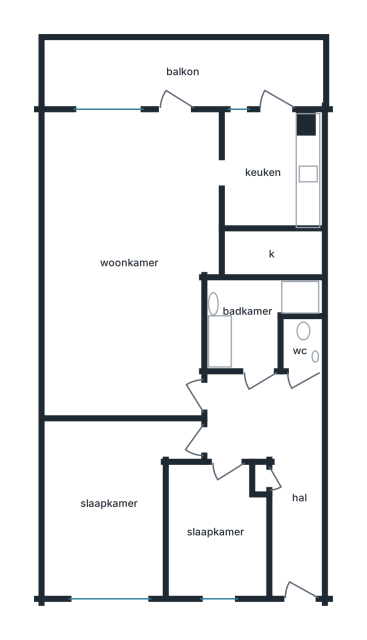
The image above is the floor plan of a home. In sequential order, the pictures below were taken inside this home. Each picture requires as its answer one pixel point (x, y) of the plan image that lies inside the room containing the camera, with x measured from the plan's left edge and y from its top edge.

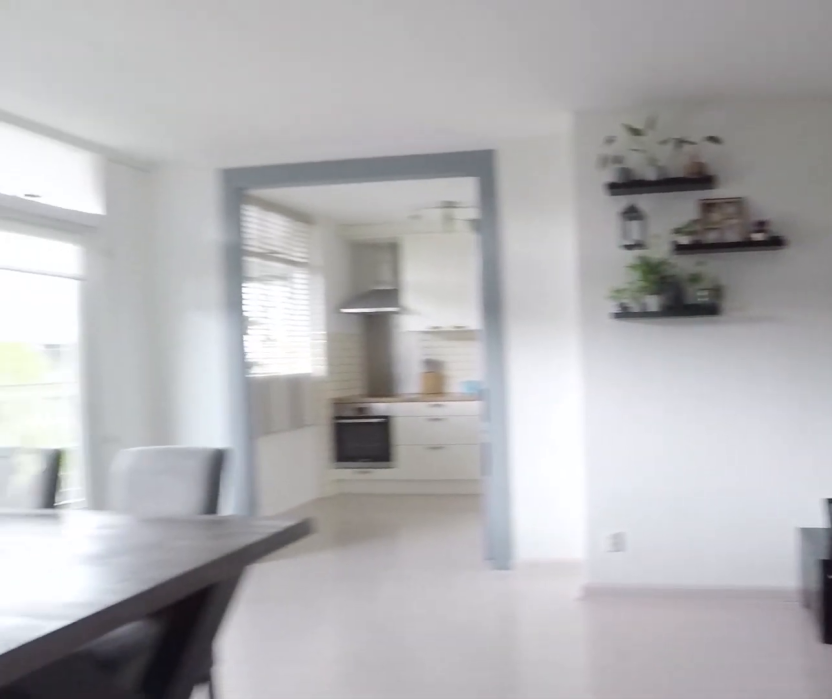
(130, 259)
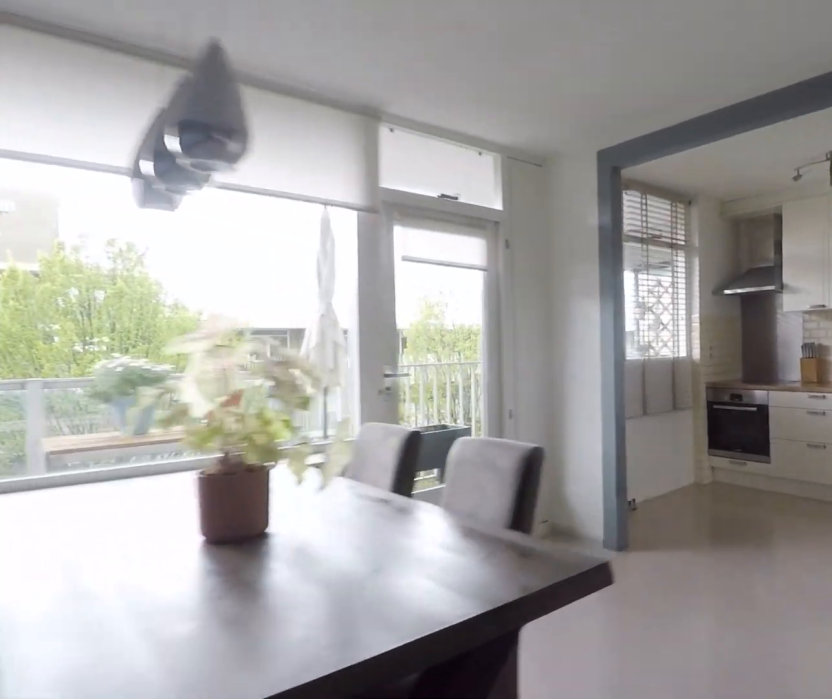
(130, 259)
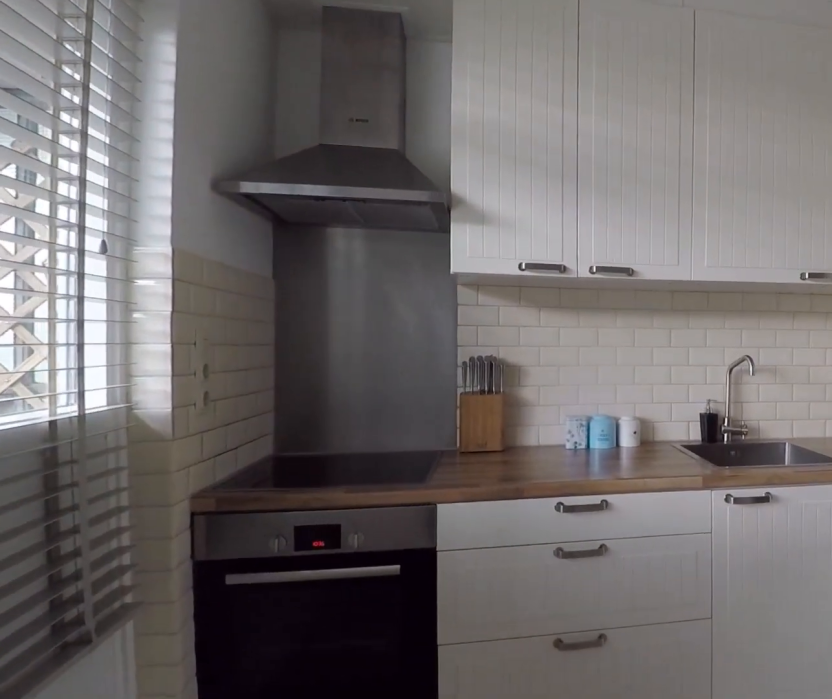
(269, 171)
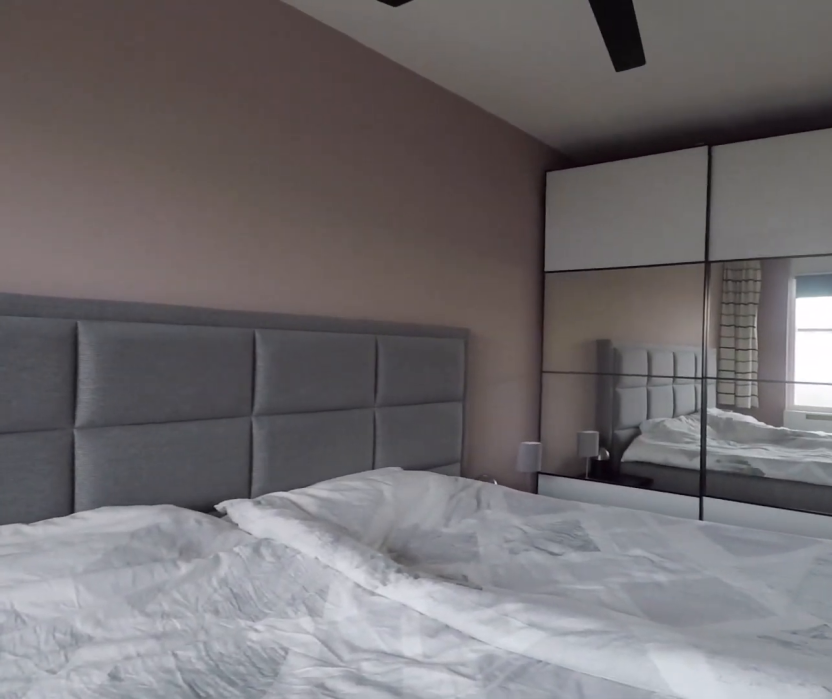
(110, 505)
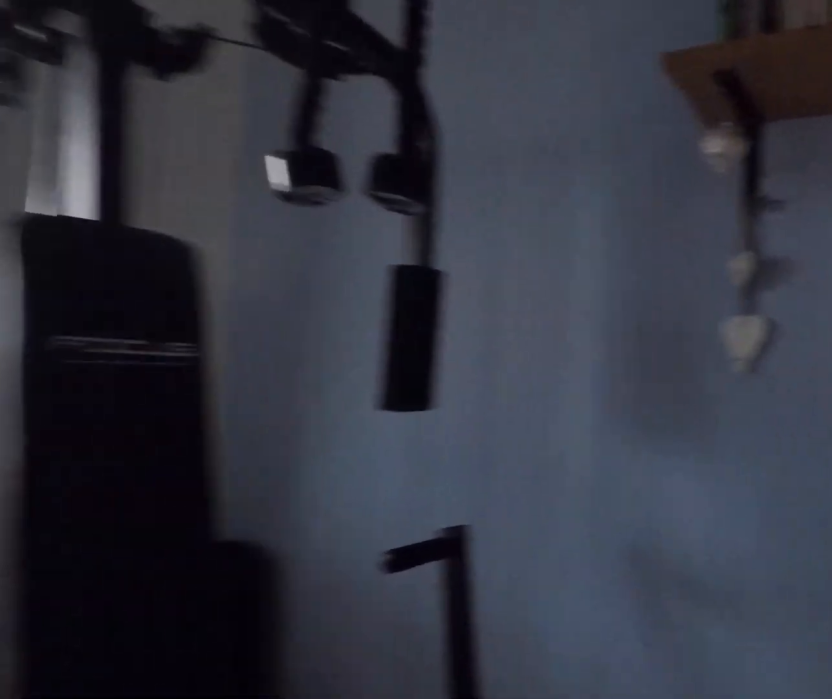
(215, 531)
